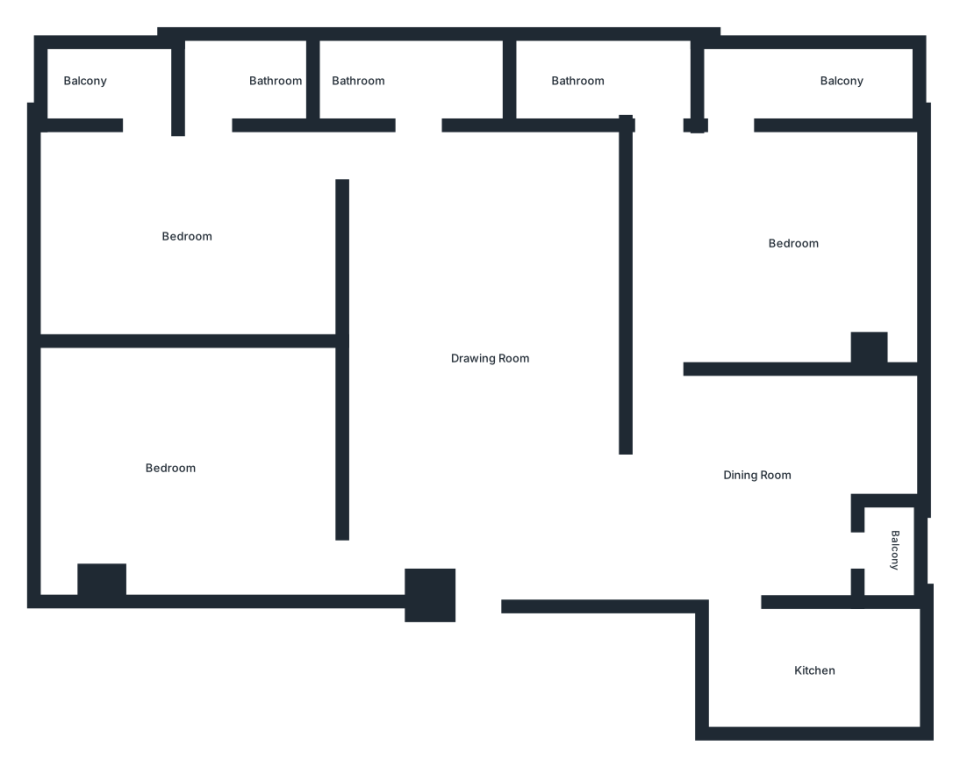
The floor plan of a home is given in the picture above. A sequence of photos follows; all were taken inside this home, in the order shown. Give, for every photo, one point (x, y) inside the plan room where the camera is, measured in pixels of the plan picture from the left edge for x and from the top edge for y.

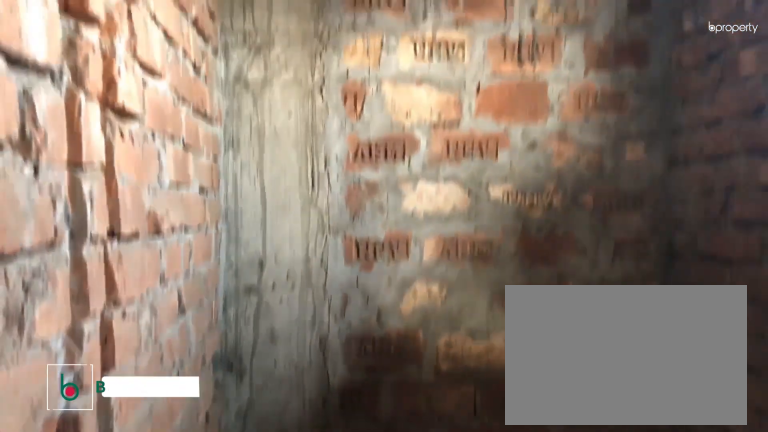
(590, 77)
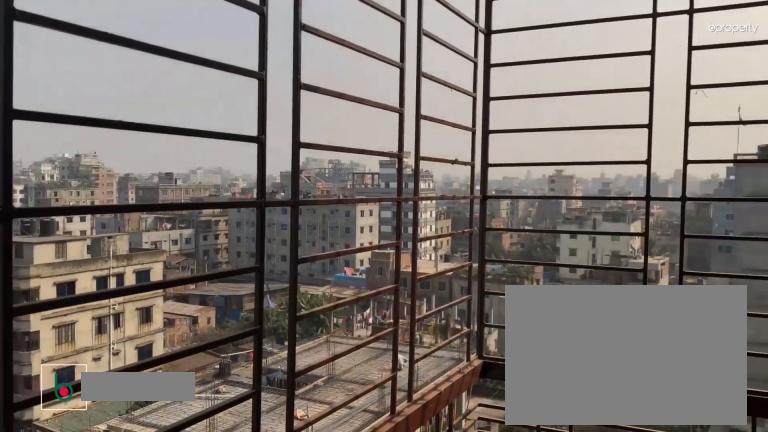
(812, 83)
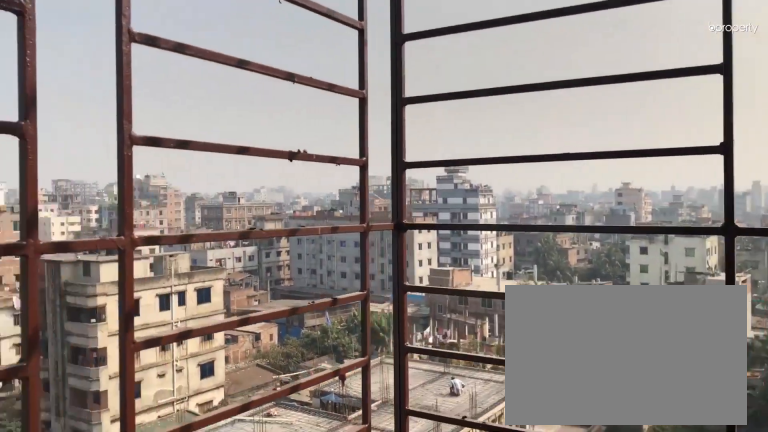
(812, 83)
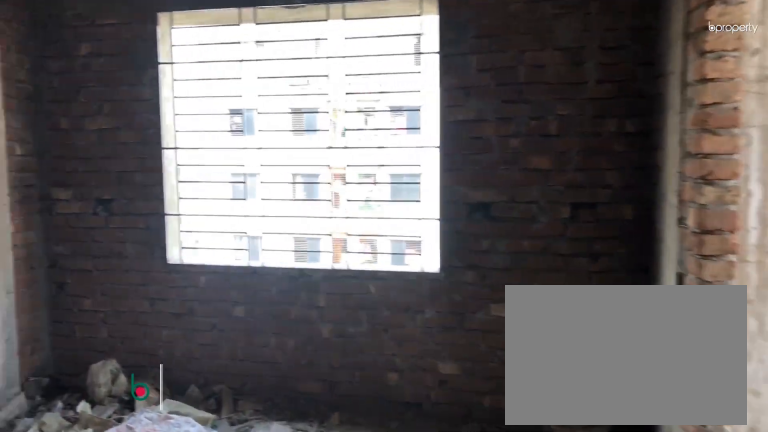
(210, 212)
